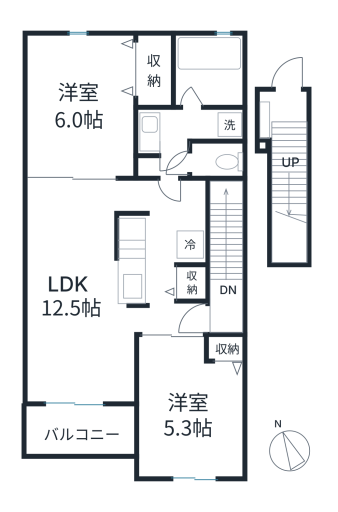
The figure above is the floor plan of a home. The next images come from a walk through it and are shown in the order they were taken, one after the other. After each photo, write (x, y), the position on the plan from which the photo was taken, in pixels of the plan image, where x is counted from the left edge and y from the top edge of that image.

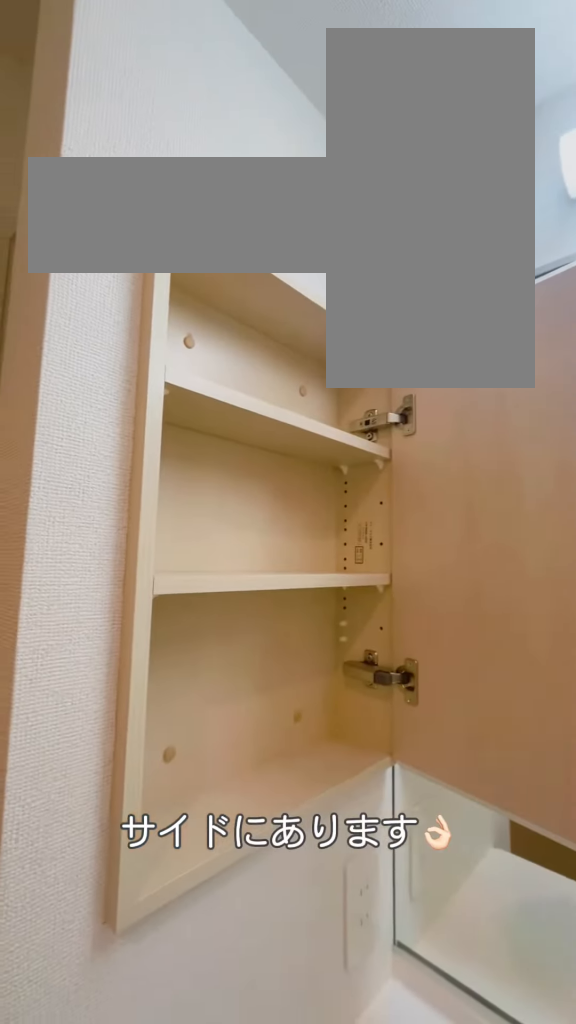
(171, 153)
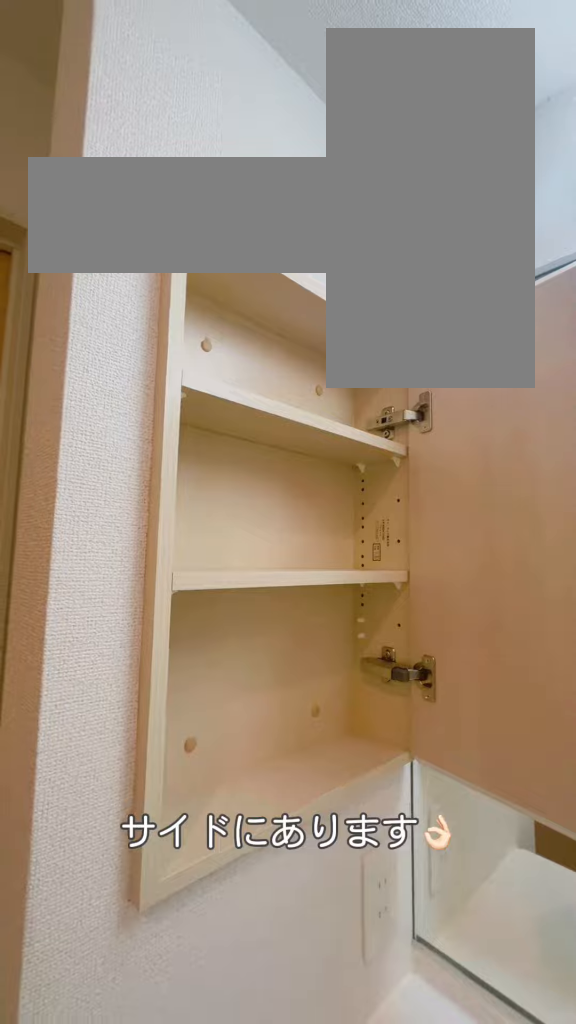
(171, 153)
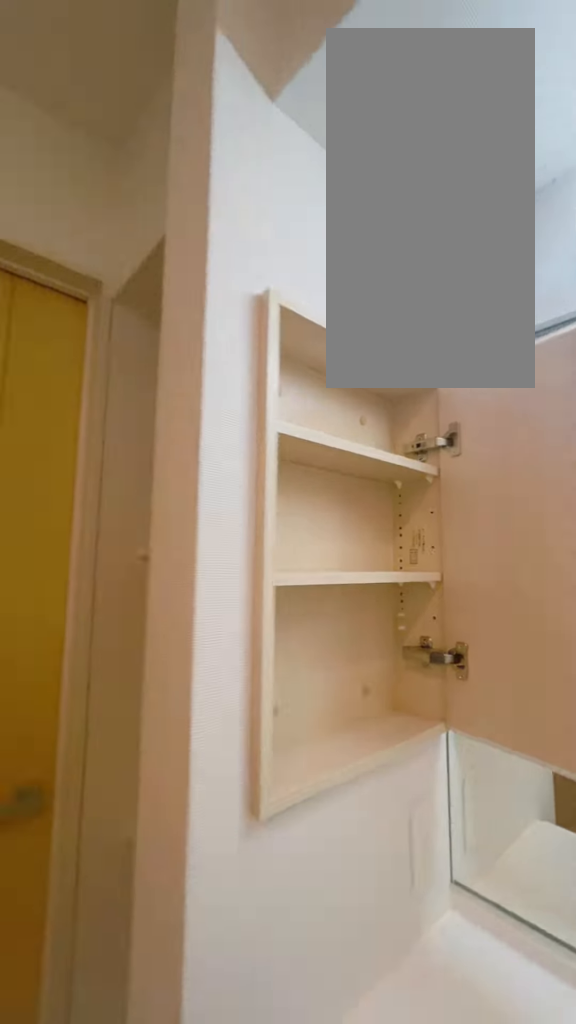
(171, 156)
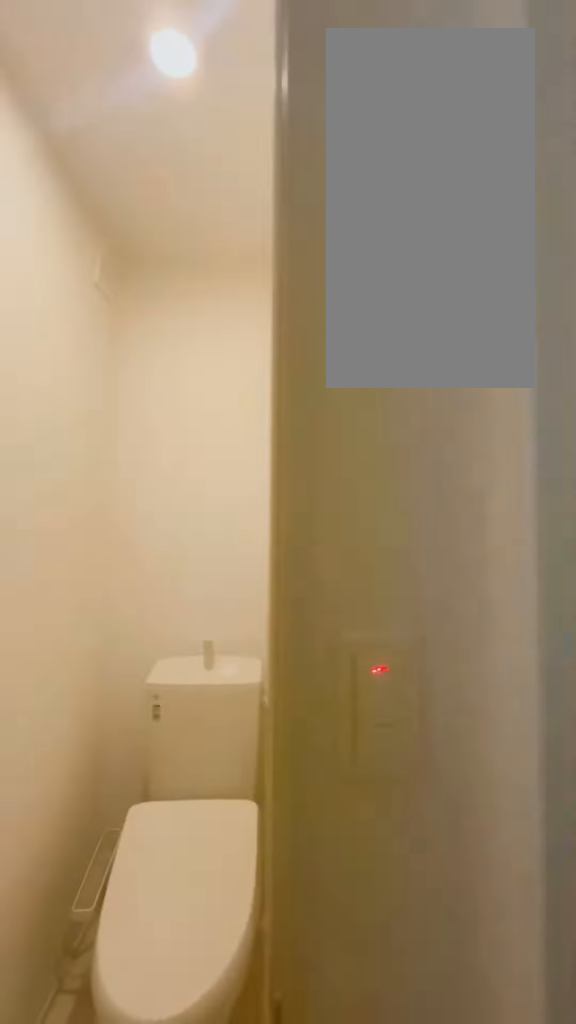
(171, 165)
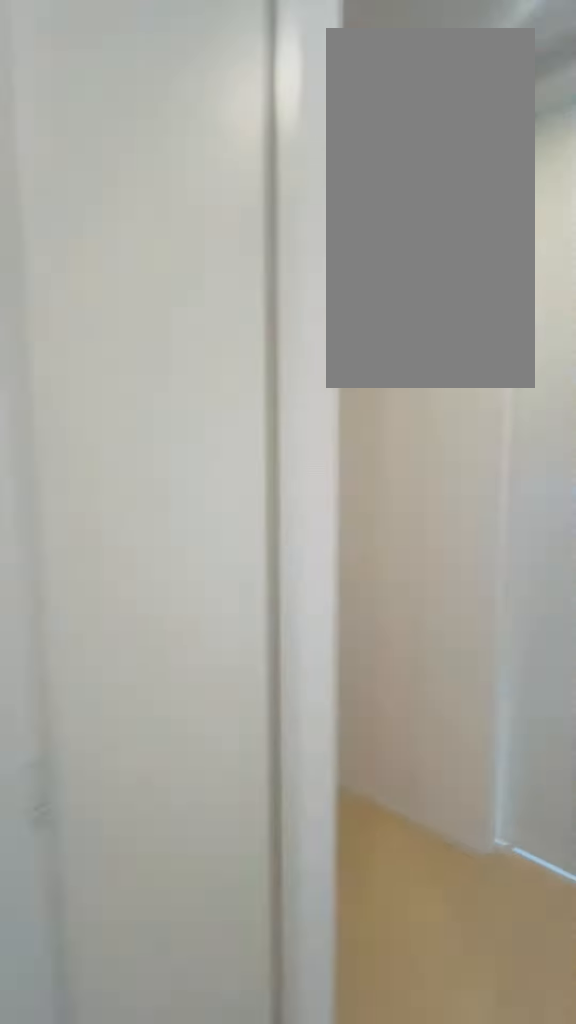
(161, 291)
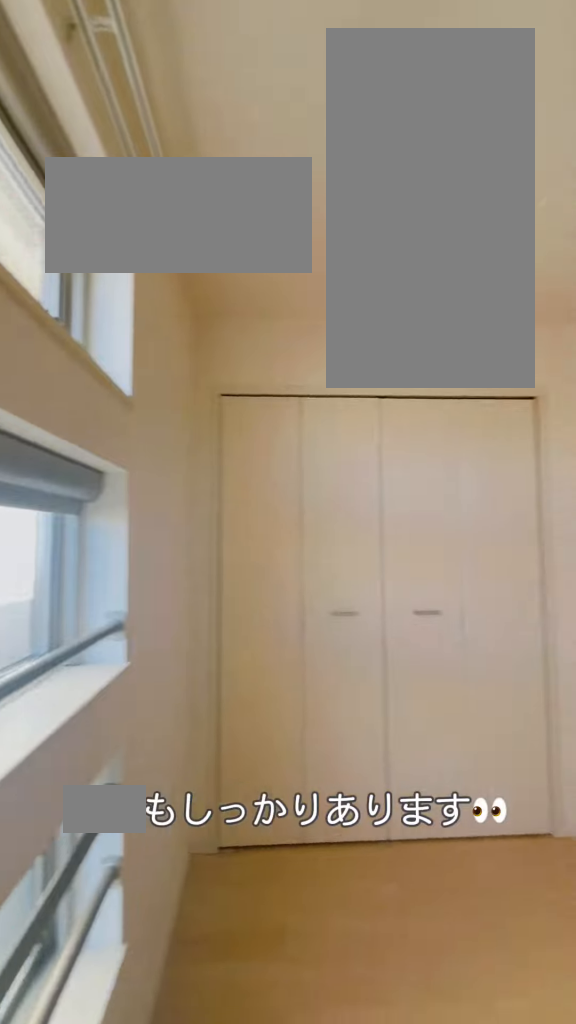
(44, 59)
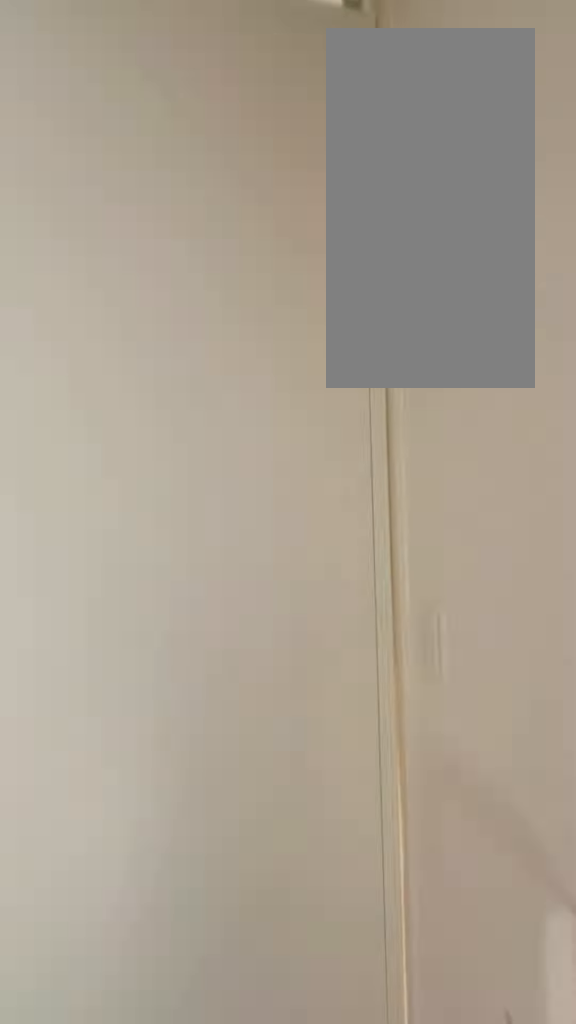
(106, 386)
